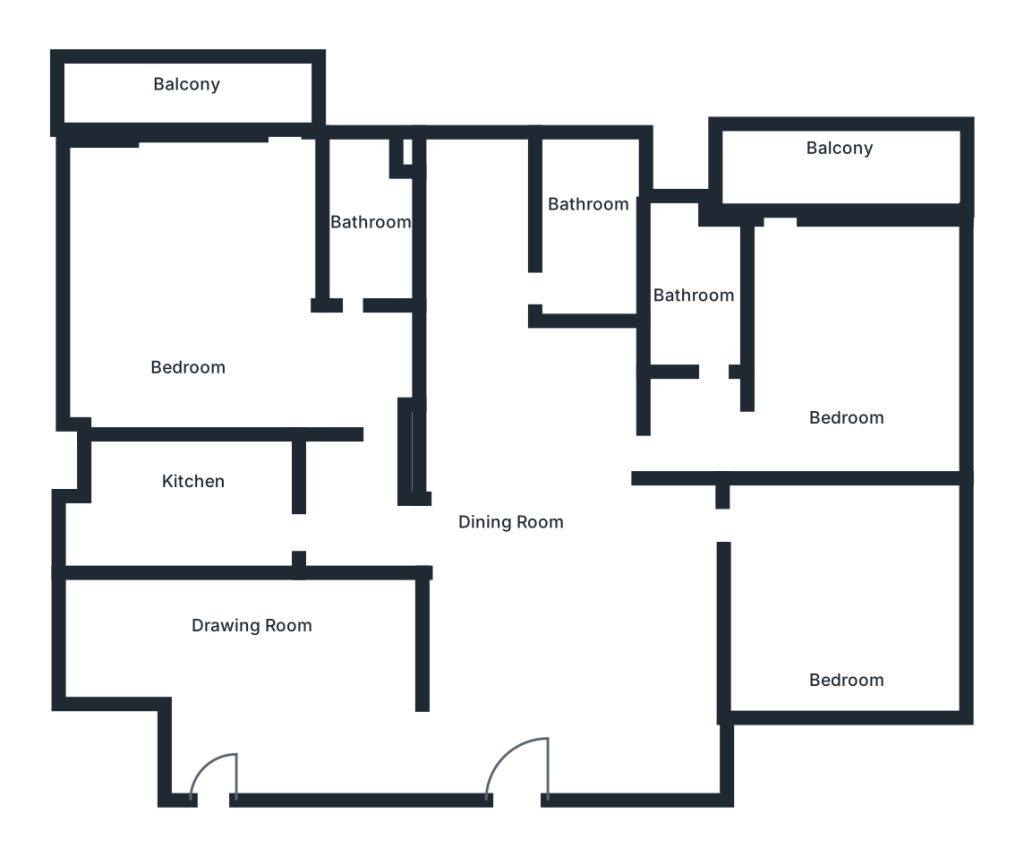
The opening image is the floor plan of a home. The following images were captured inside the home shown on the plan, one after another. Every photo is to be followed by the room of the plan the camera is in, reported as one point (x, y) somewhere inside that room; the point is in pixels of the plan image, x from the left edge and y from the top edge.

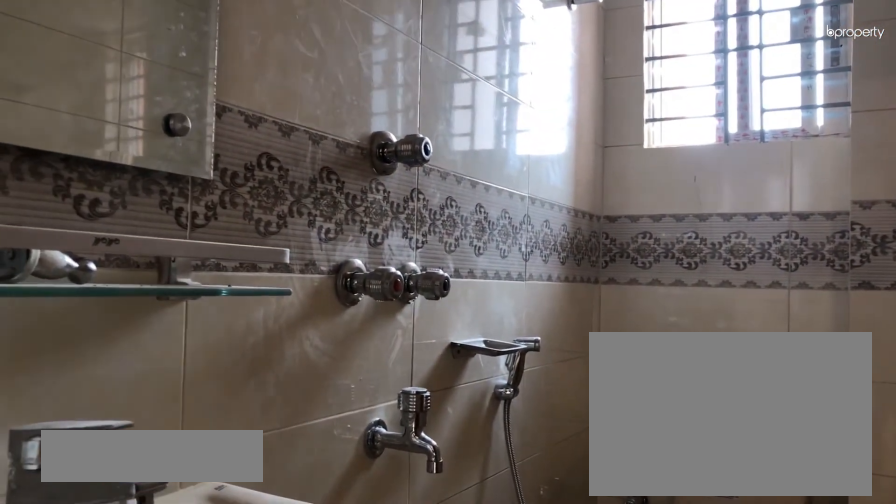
(696, 292)
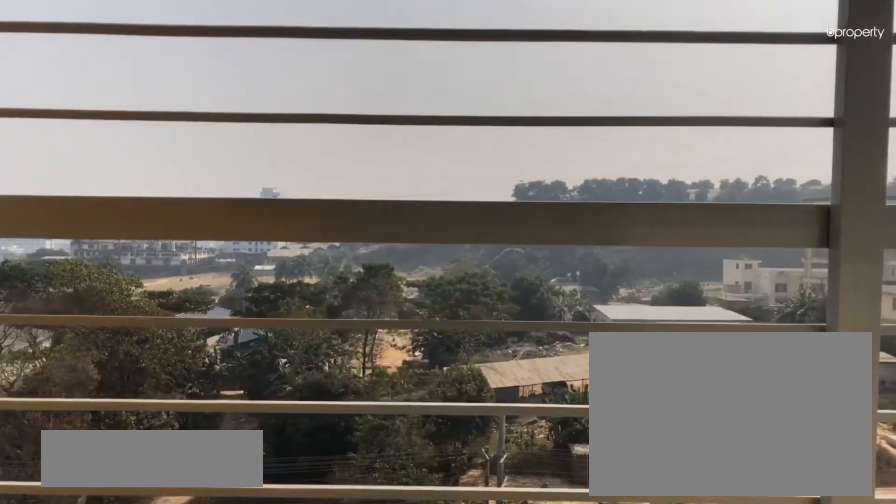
(823, 161)
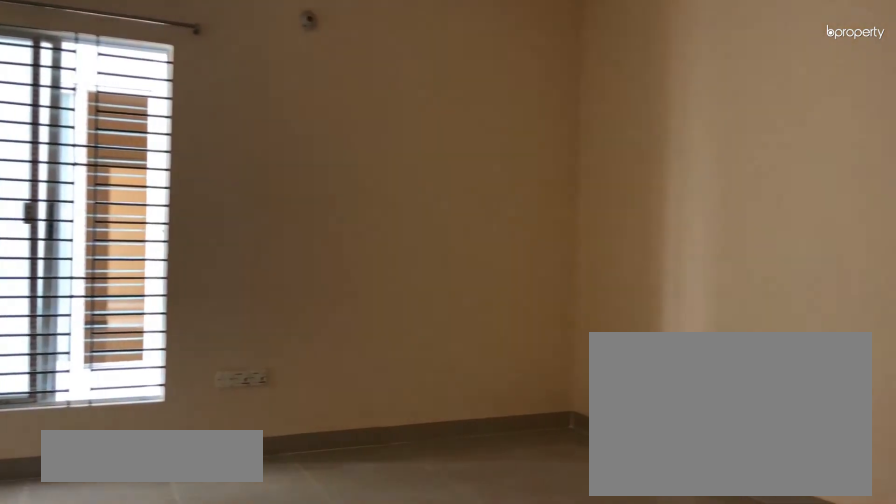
(860, 606)
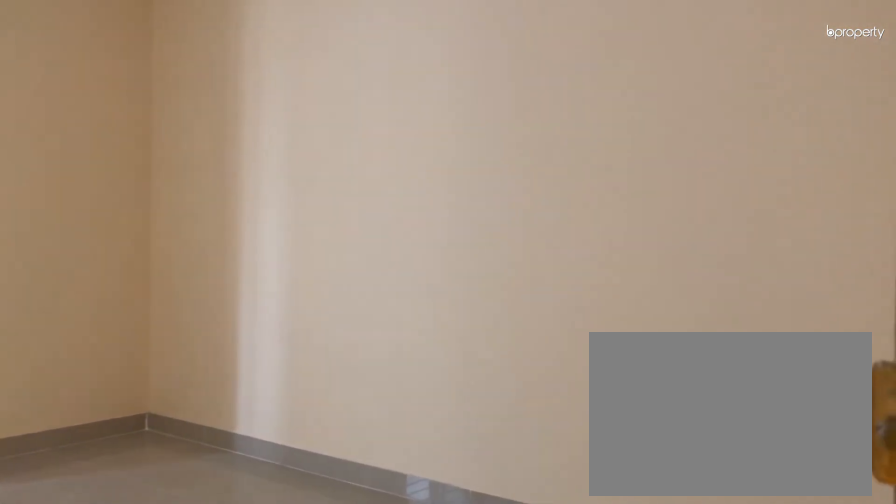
(860, 606)
